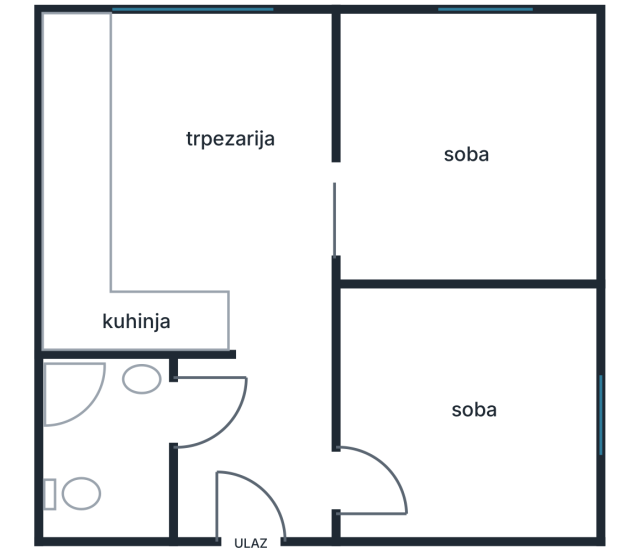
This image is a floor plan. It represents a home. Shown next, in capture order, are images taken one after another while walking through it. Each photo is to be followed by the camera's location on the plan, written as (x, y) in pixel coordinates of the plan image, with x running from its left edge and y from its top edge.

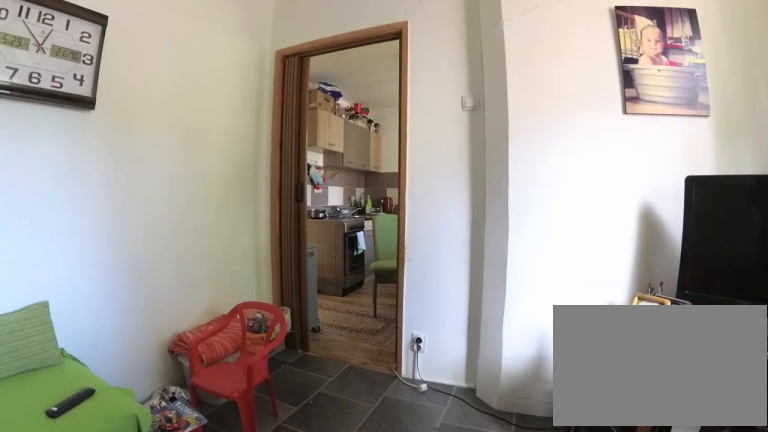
(495, 141)
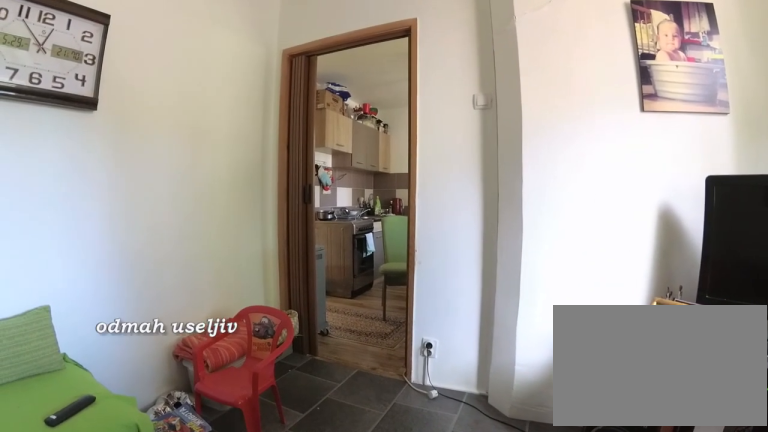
(495, 141)
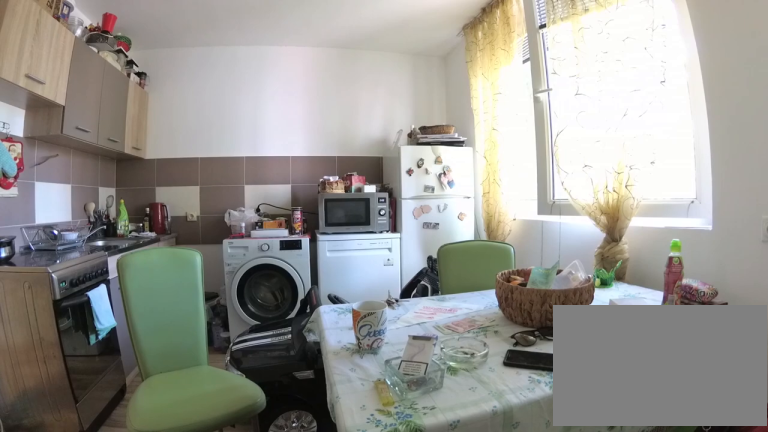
(349, 211)
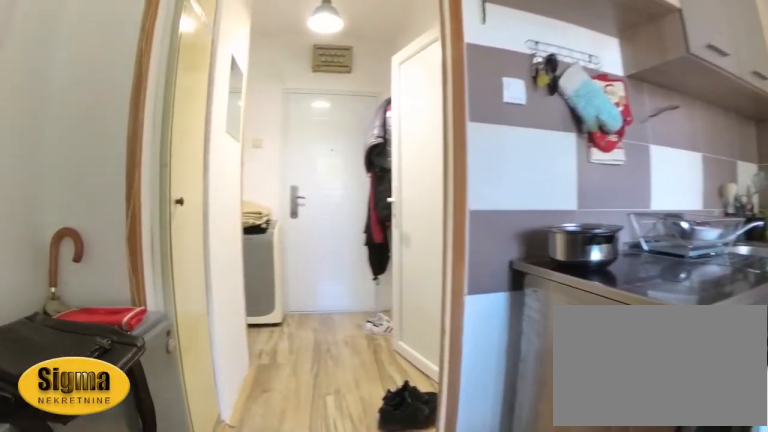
(283, 218)
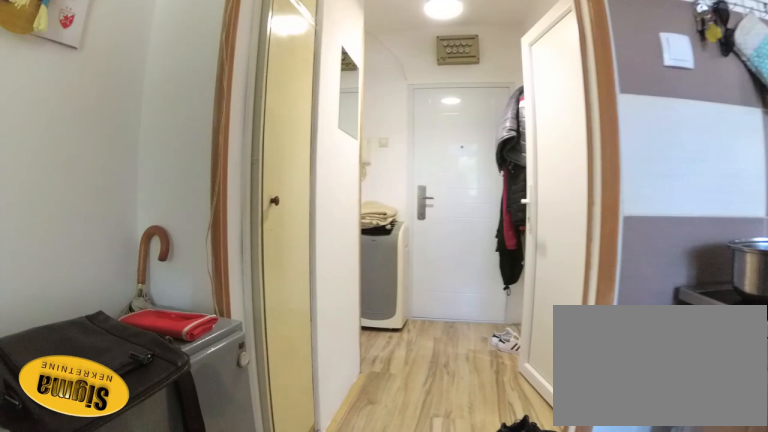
(278, 237)
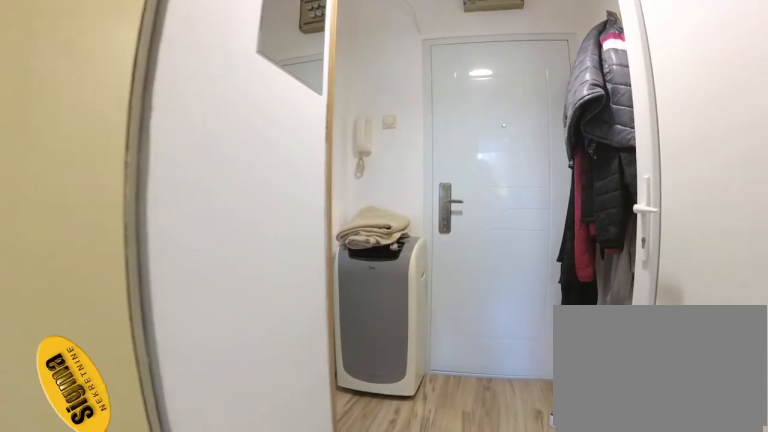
(278, 323)
